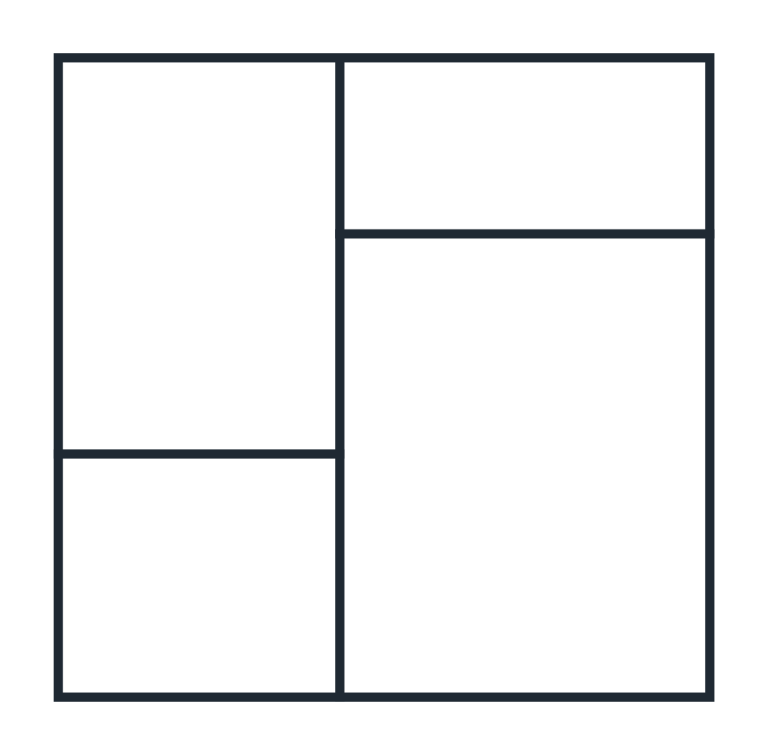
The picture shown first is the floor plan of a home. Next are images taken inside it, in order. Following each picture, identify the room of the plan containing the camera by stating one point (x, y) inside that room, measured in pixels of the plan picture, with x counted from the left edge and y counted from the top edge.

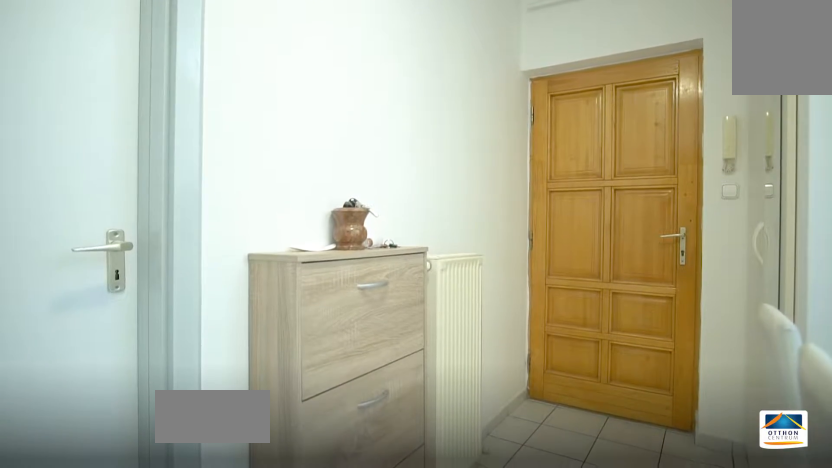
(576, 324)
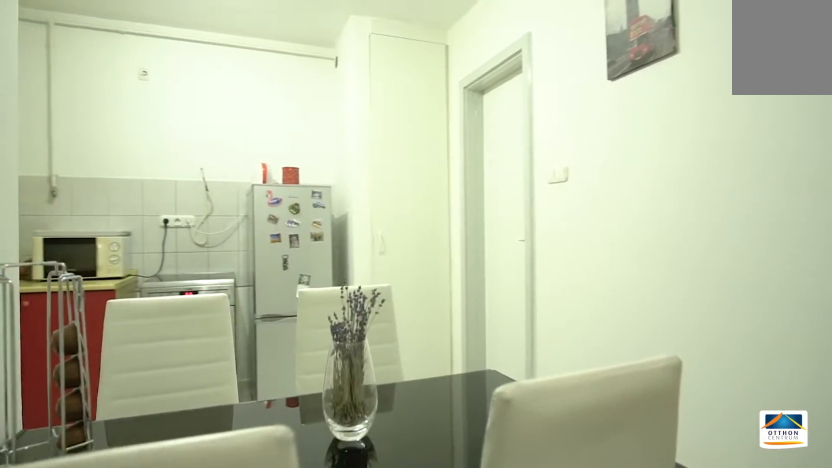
(578, 324)
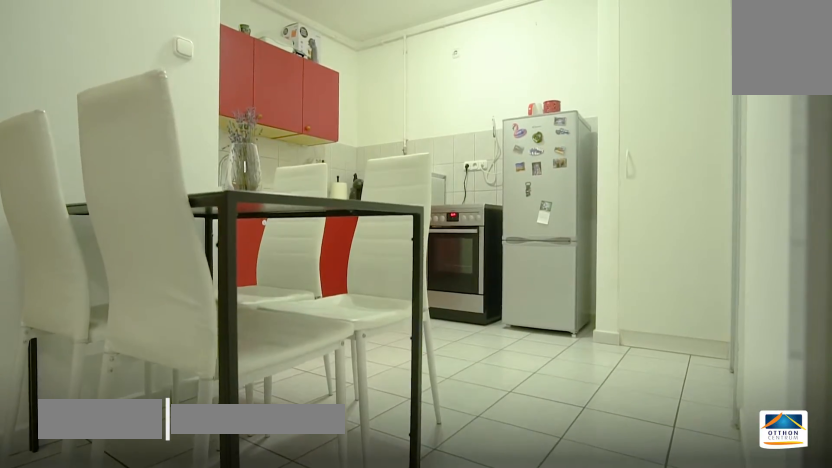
(518, 450)
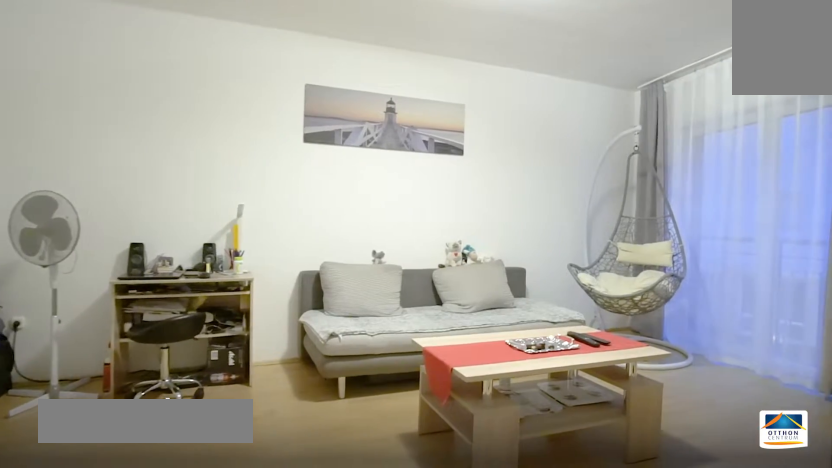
(230, 267)
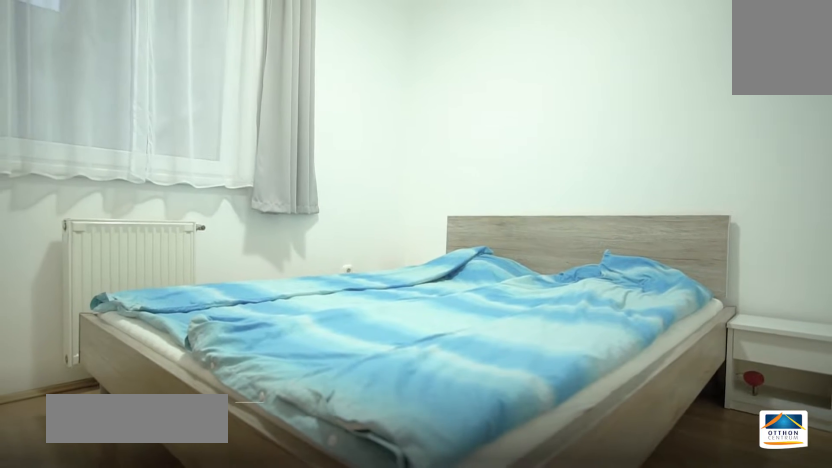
(526, 149)
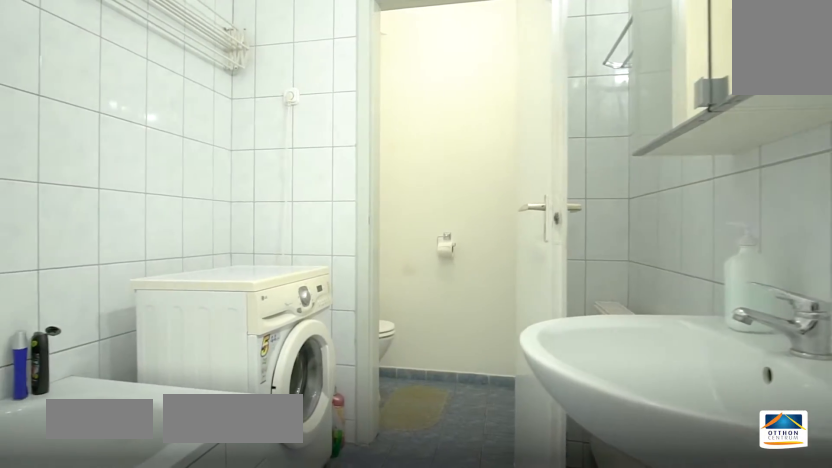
(202, 570)
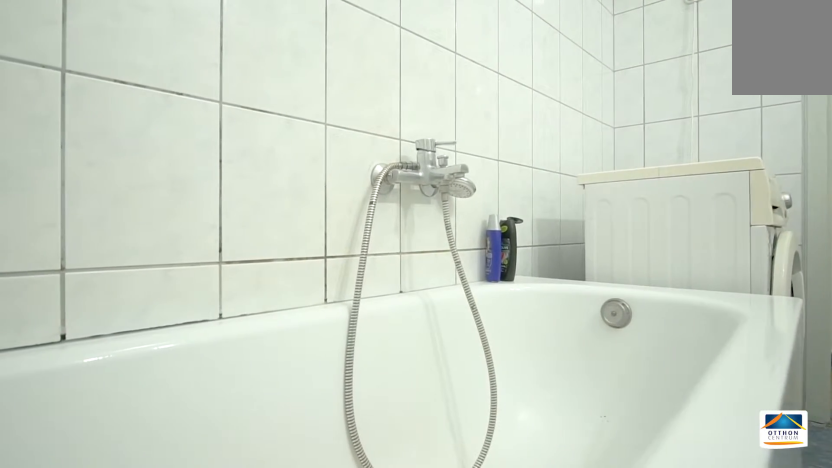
(203, 571)
